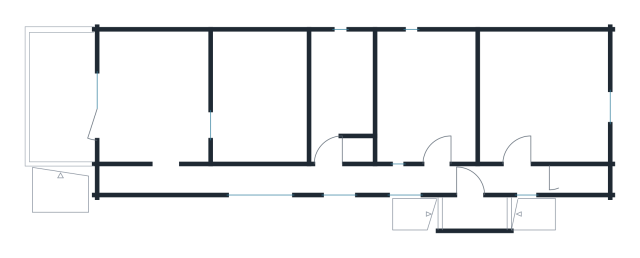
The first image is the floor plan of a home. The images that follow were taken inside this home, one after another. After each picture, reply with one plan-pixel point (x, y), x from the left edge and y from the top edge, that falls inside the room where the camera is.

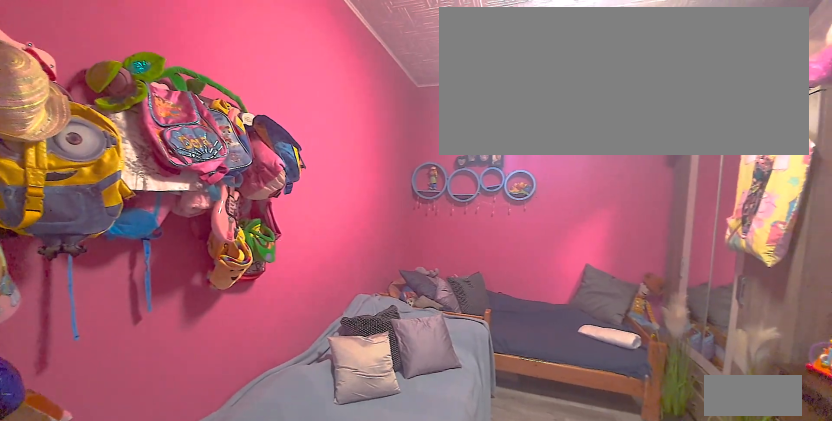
(429, 101)
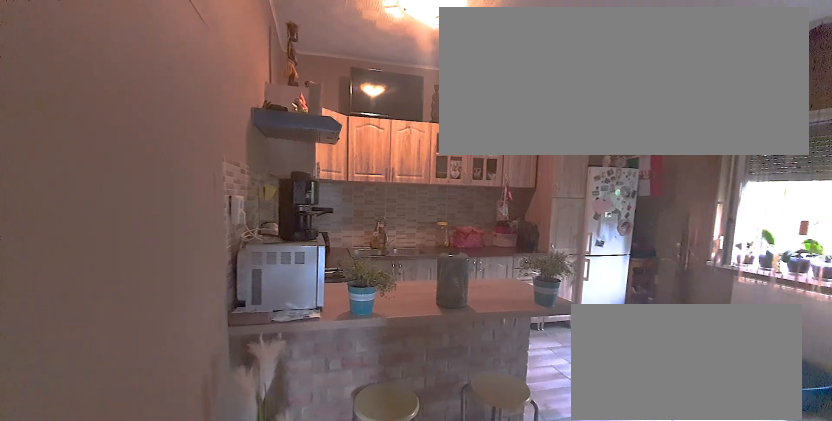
(539, 101)
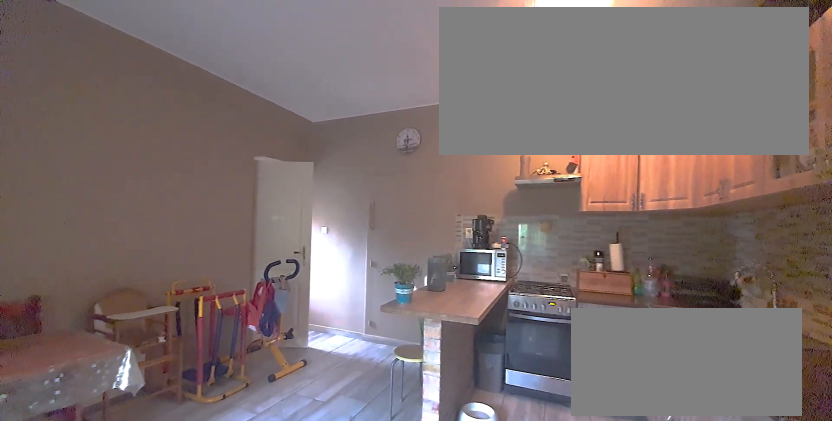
(539, 101)
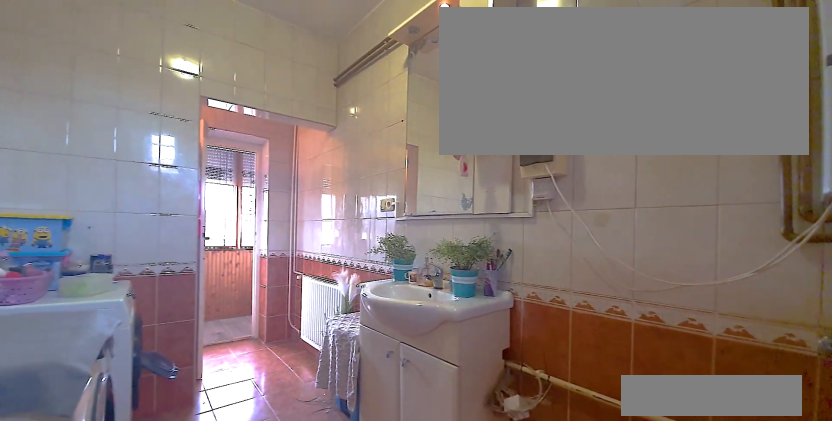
(342, 101)
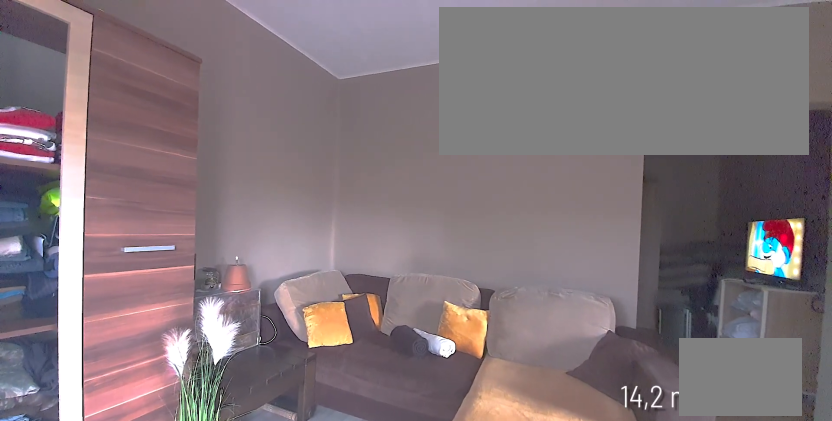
(160, 101)
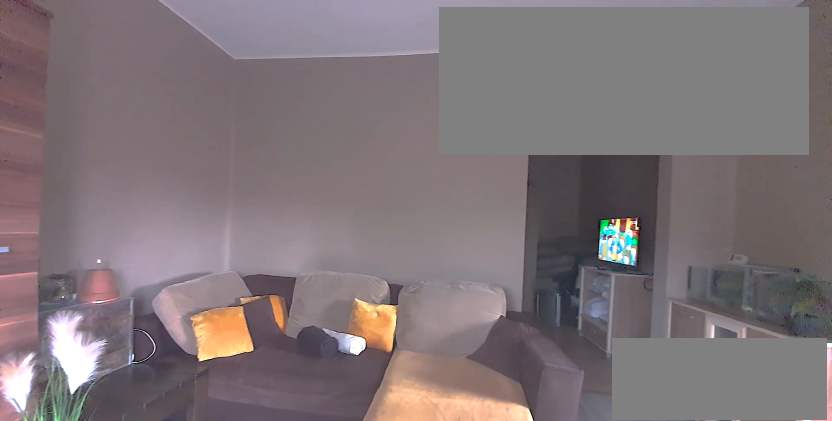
(160, 101)
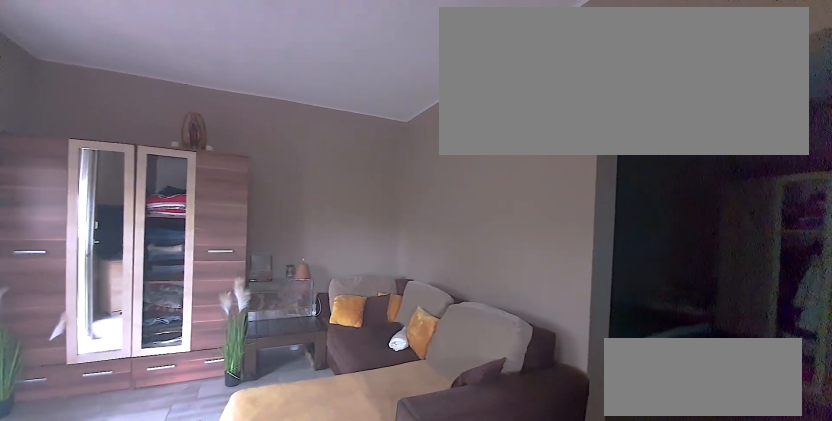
(160, 101)
